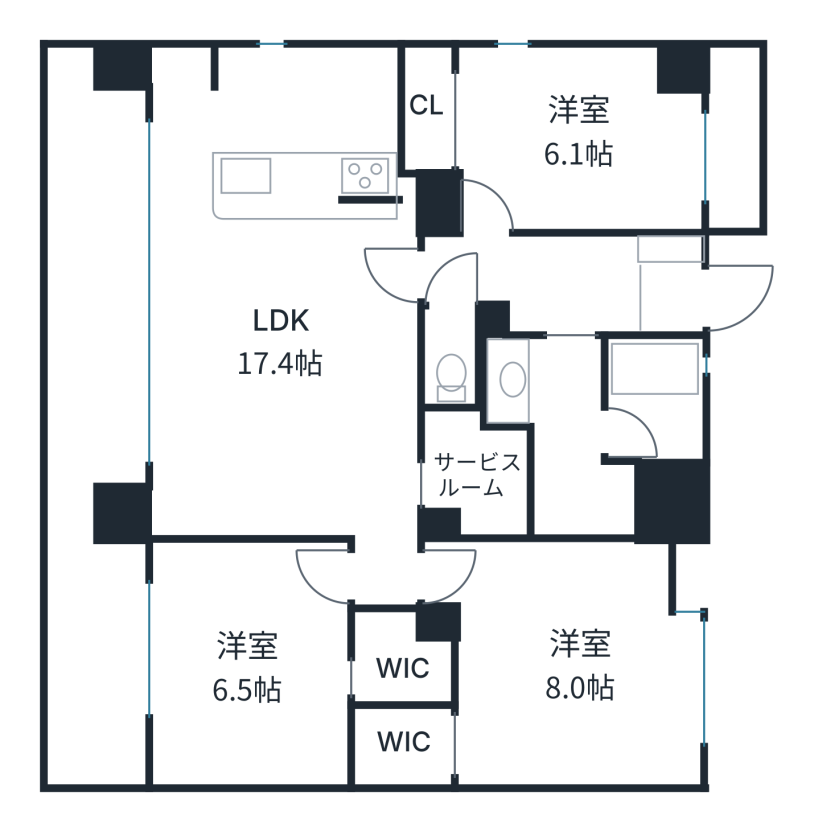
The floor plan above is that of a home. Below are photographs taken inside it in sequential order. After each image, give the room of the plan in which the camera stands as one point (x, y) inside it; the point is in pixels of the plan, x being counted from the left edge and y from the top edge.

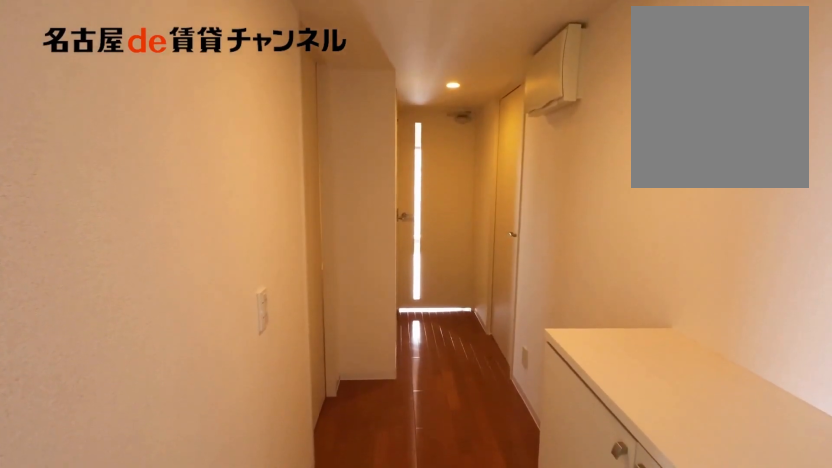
(667, 286)
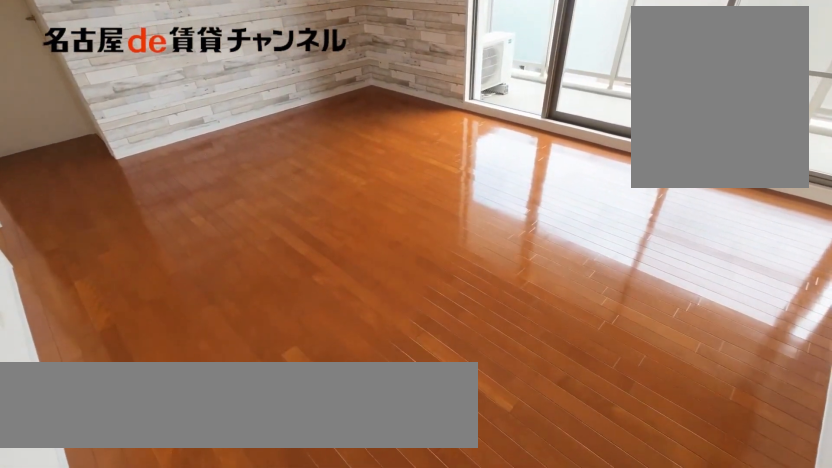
(280, 290)
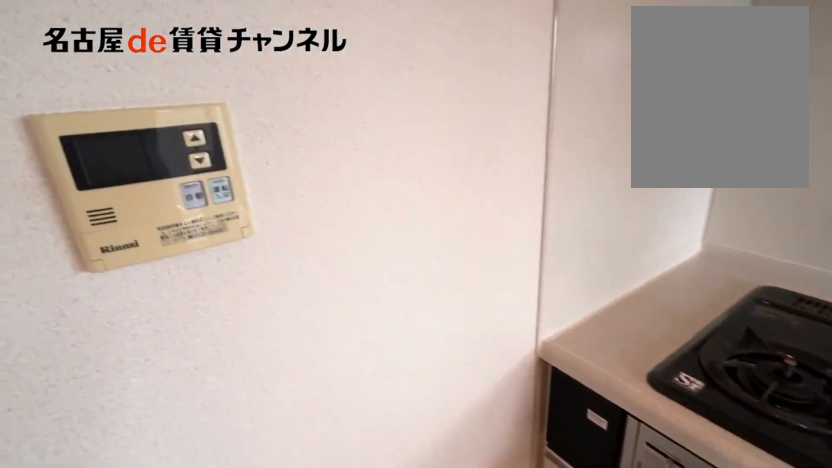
(280, 291)
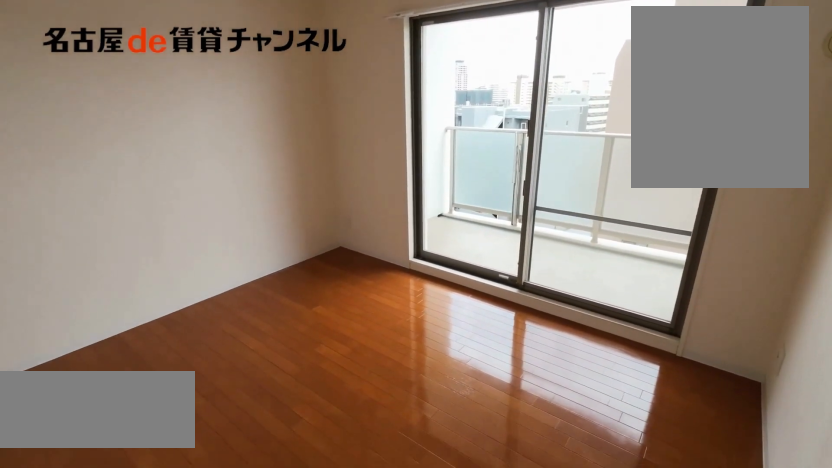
(277, 676)
